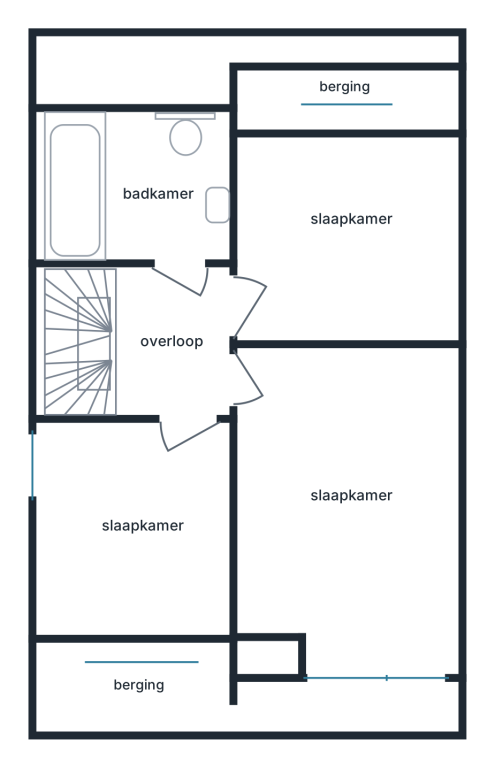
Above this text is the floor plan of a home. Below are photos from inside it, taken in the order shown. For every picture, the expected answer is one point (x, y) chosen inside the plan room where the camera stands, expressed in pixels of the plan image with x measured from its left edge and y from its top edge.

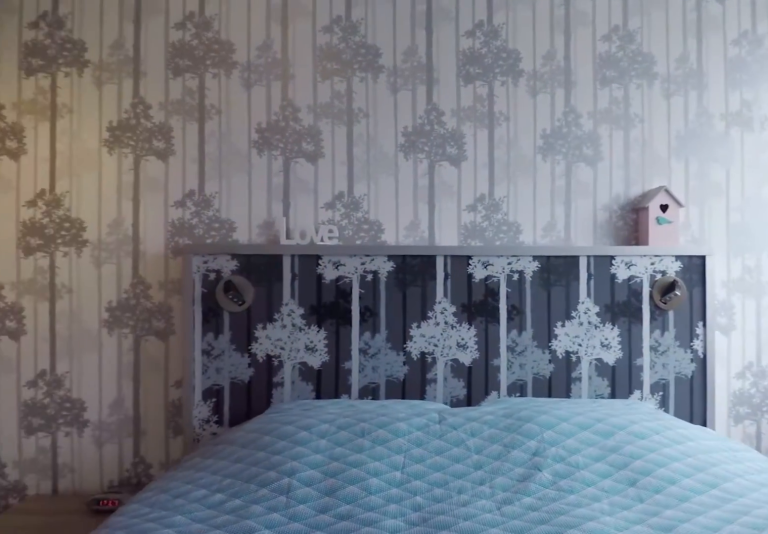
(346, 507)
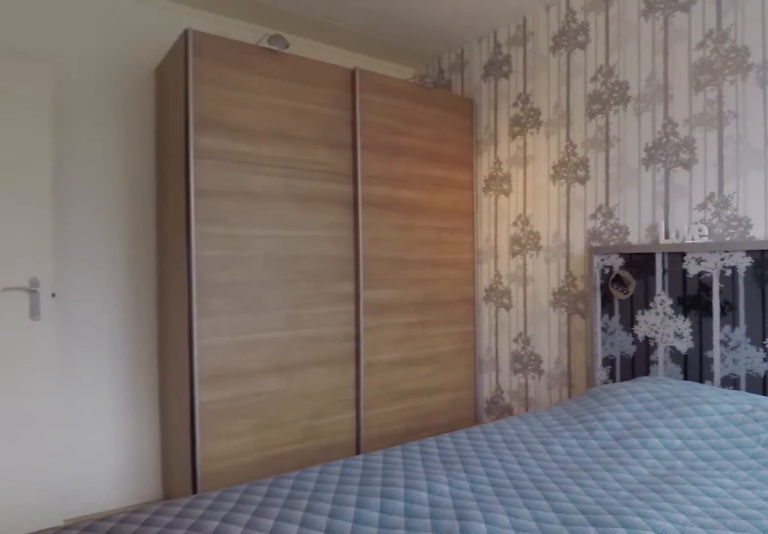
(346, 507)
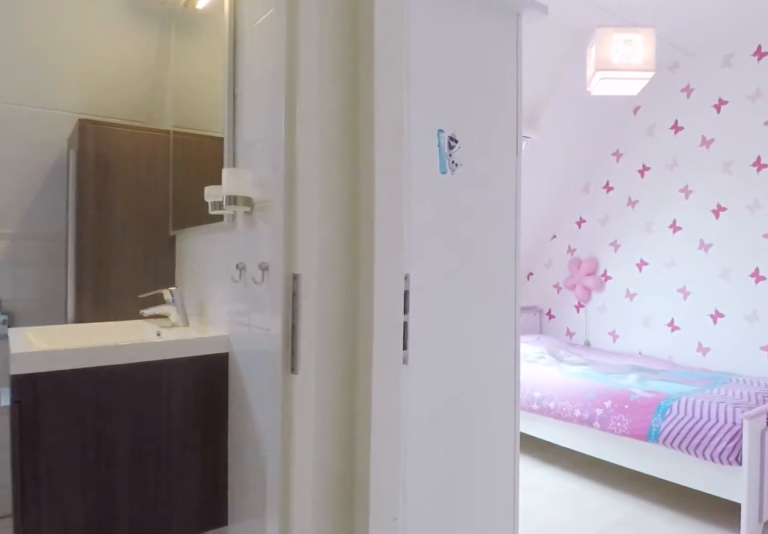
(172, 342)
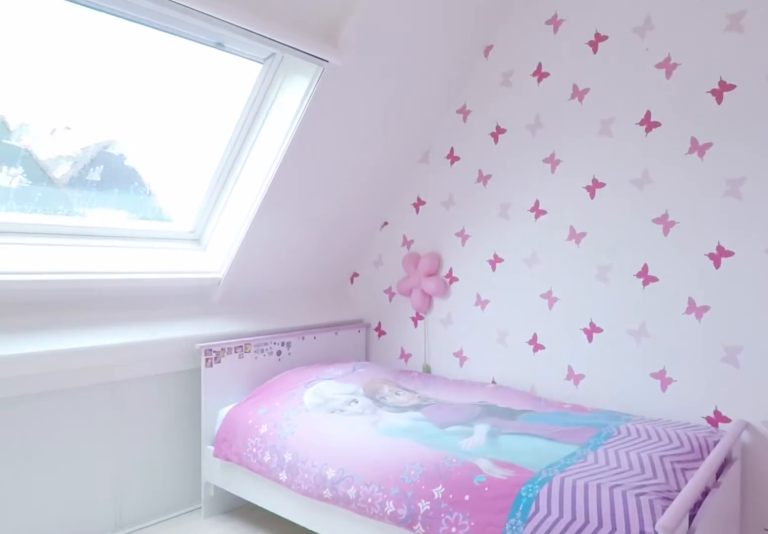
(344, 235)
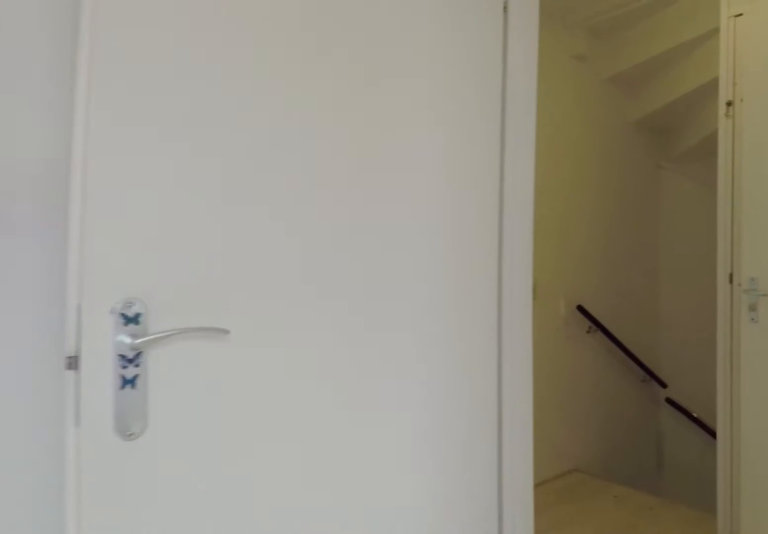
(344, 235)
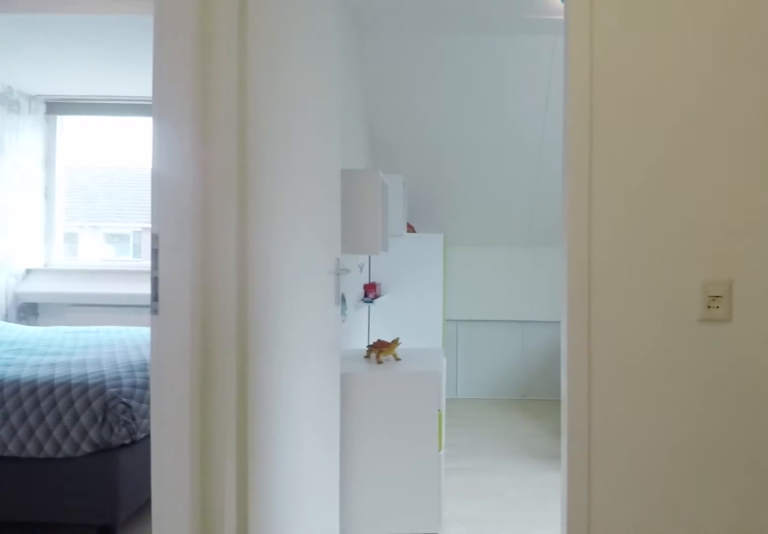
(172, 342)
